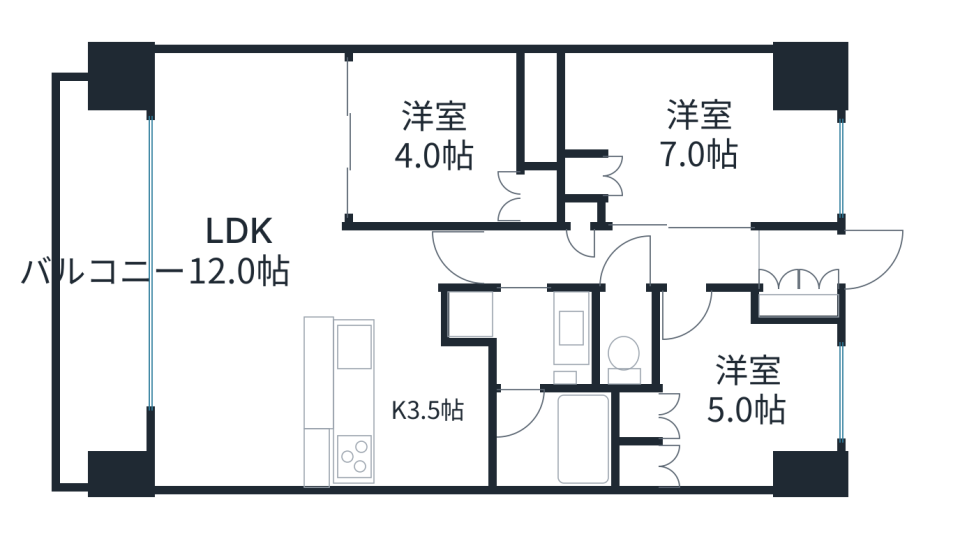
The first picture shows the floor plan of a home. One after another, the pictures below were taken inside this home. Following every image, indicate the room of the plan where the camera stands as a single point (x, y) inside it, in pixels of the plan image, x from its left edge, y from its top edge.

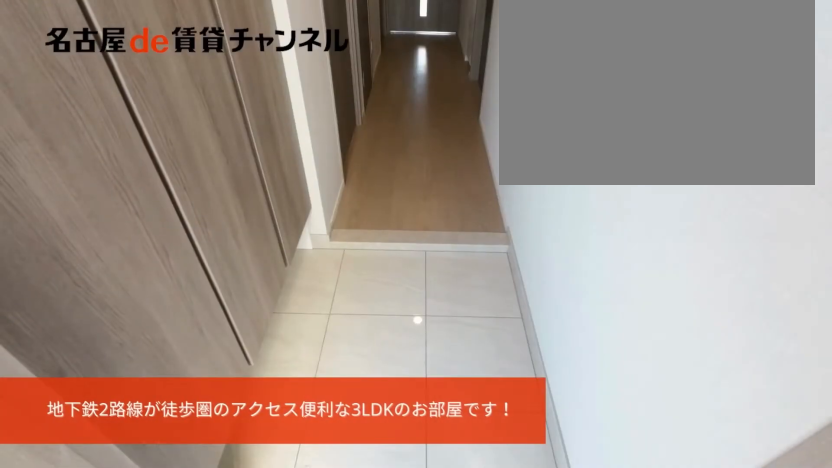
(799, 306)
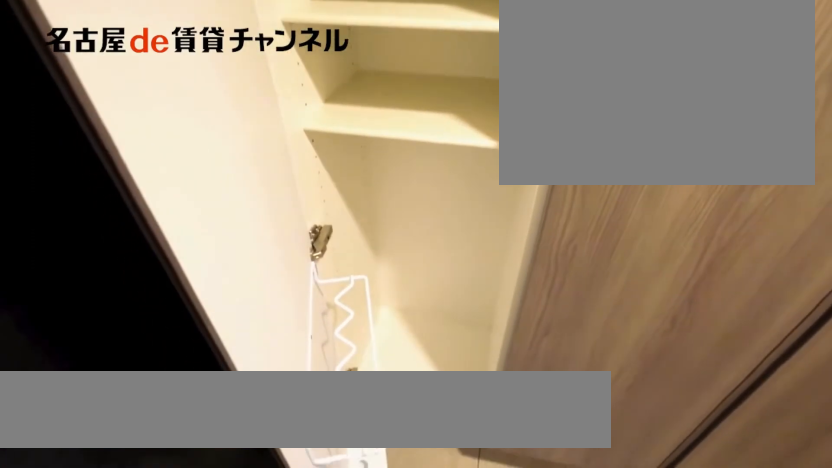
(799, 306)
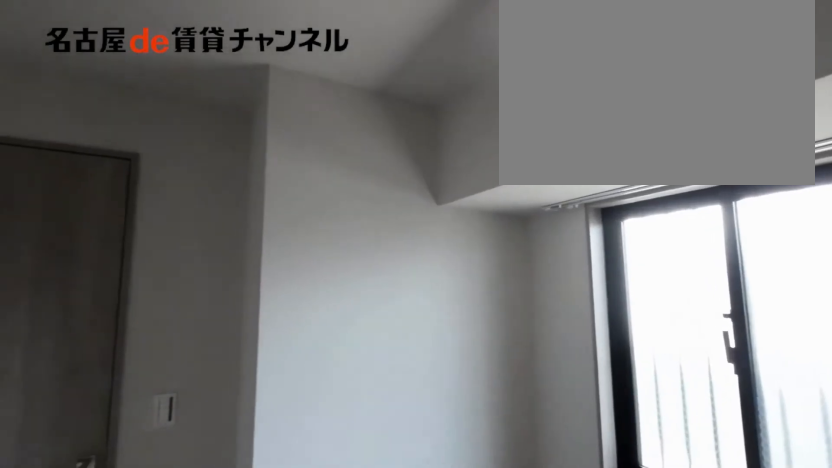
(747, 393)
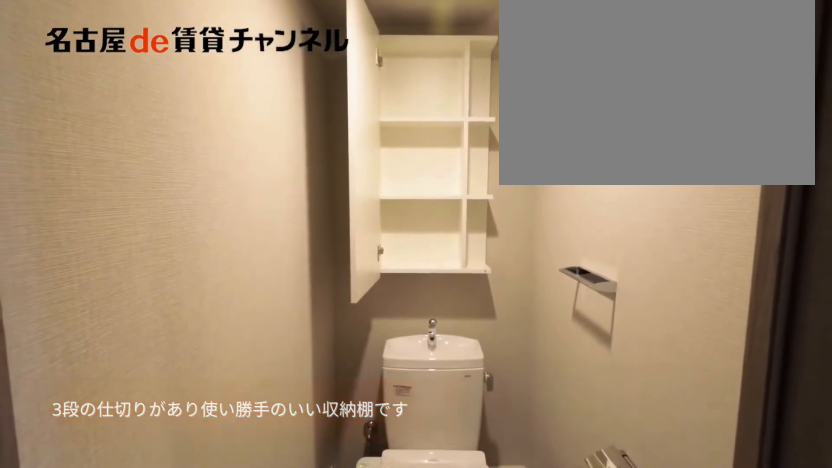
(627, 341)
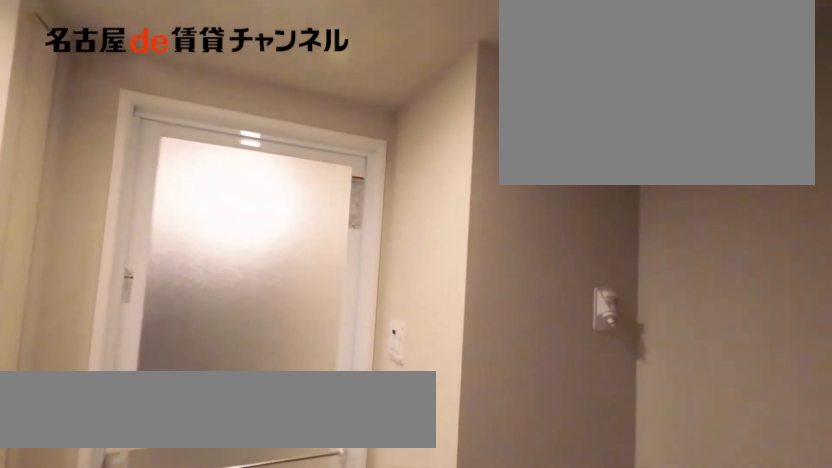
(527, 334)
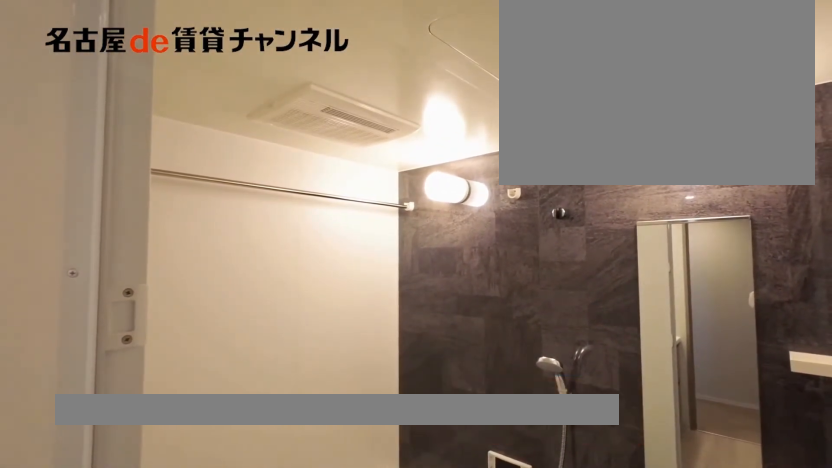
(548, 438)
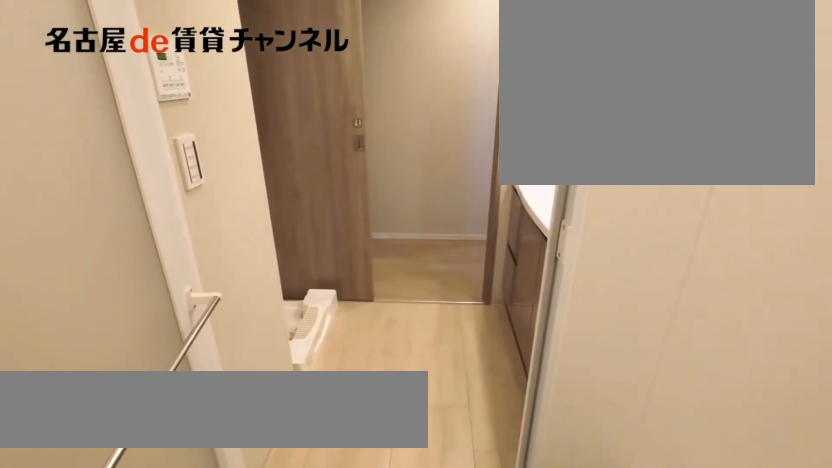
(548, 438)
